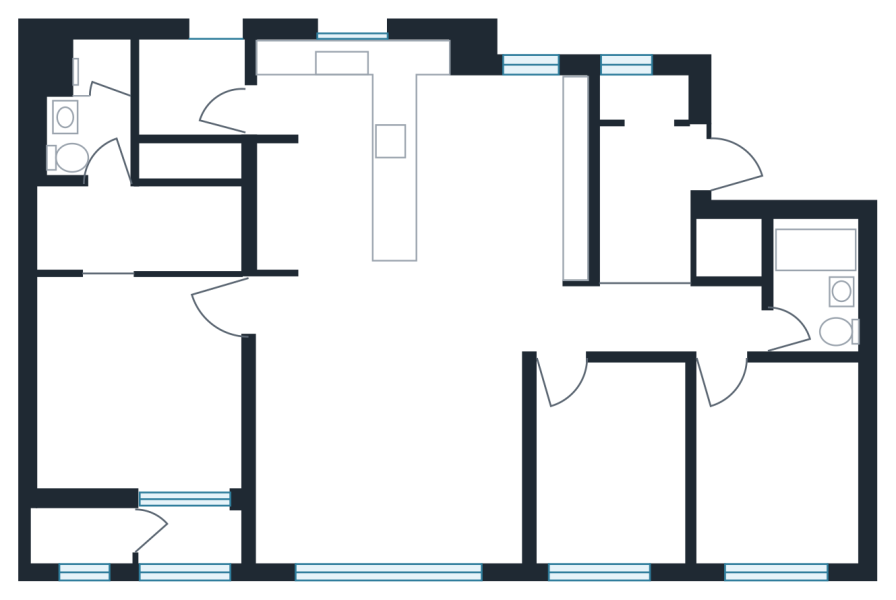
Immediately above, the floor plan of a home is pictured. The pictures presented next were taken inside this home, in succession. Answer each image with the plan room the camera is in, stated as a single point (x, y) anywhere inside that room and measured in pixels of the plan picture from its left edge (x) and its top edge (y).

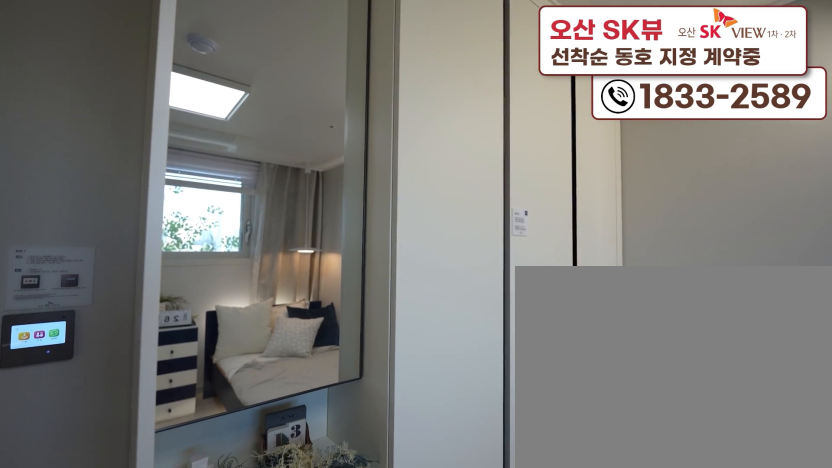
(769, 510)
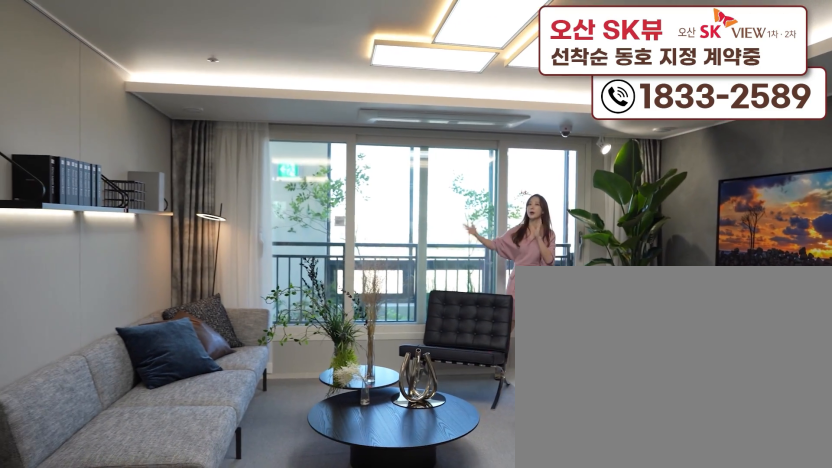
(393, 494)
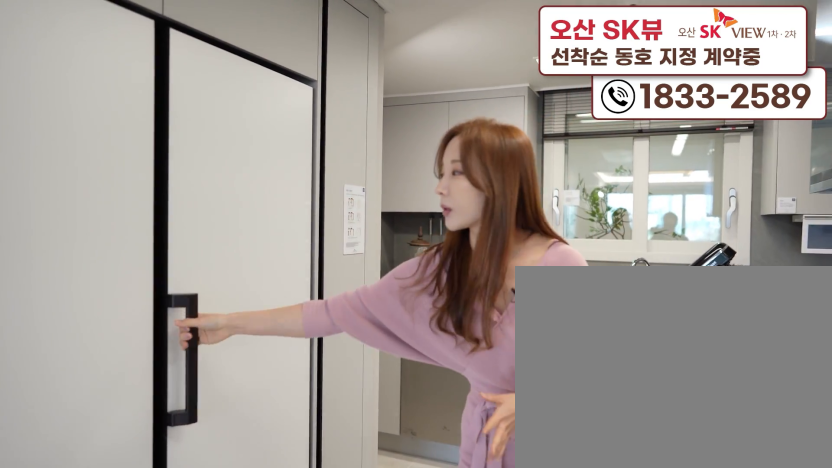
(357, 284)
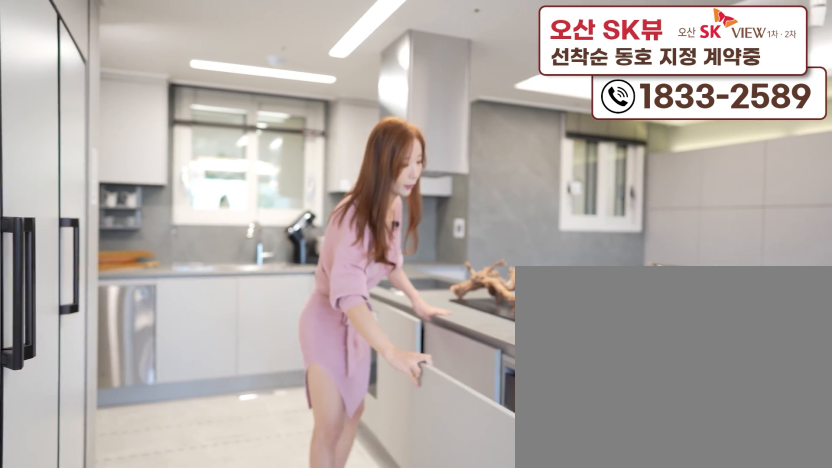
(357, 284)
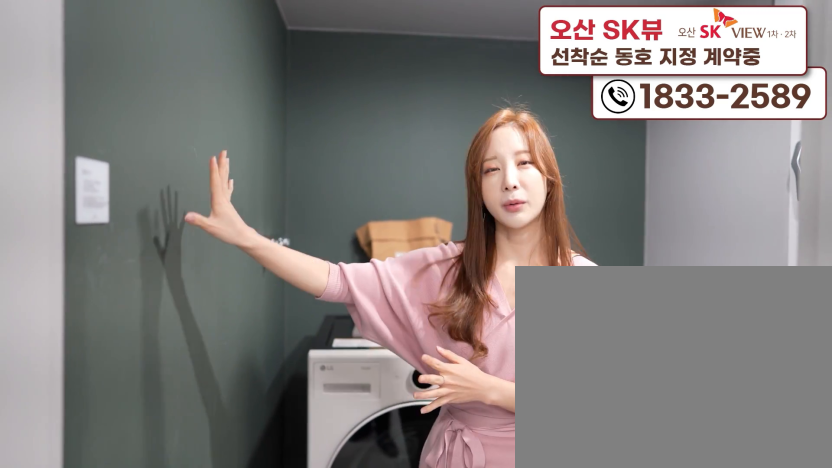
(203, 102)
